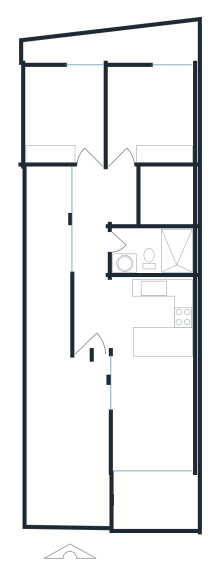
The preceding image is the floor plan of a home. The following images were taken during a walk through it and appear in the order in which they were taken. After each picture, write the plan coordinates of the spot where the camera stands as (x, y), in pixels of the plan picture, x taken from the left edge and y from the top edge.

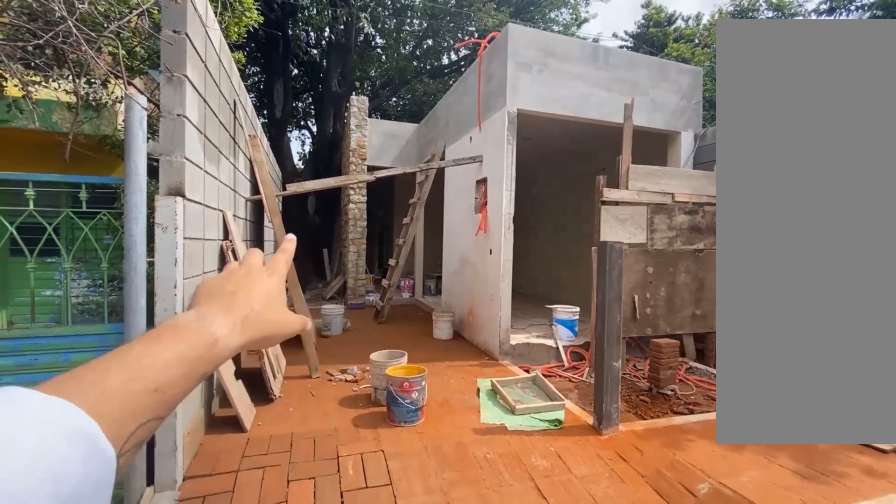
(31, 545)
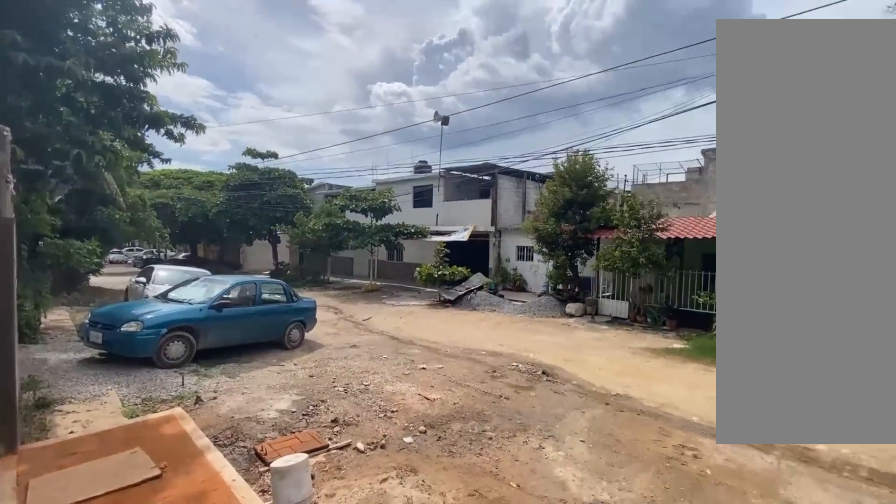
(38, 523)
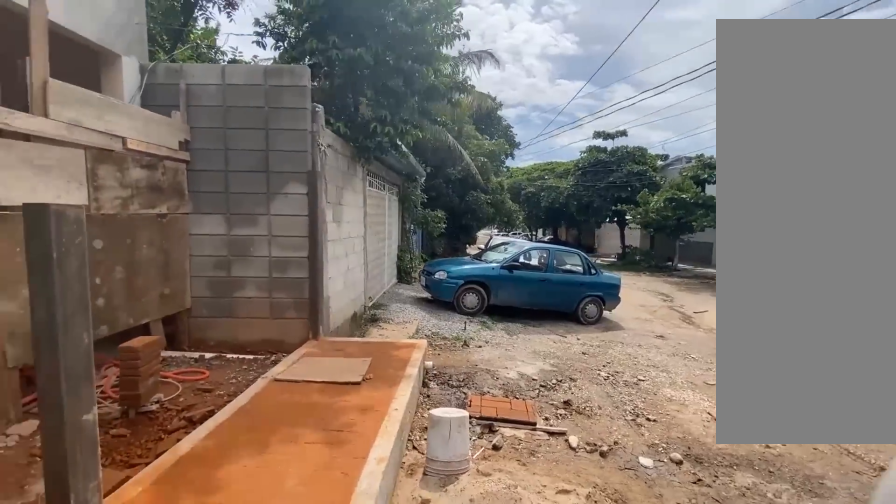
(39, 523)
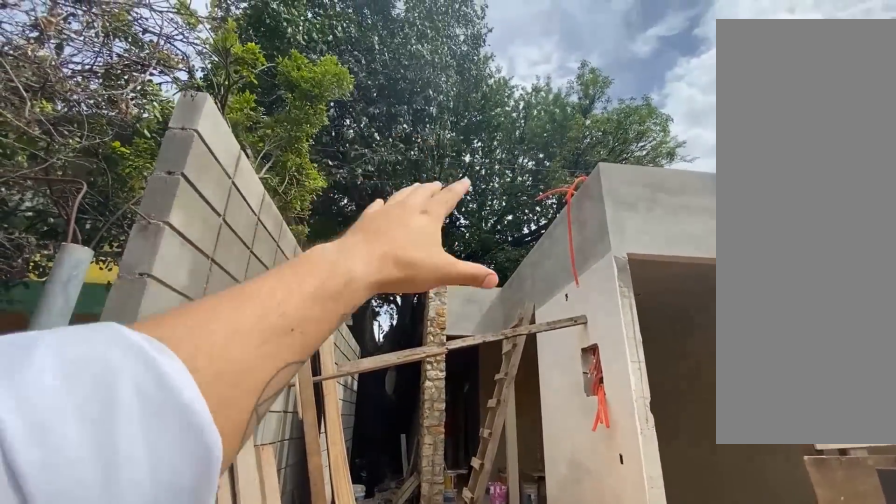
(68, 524)
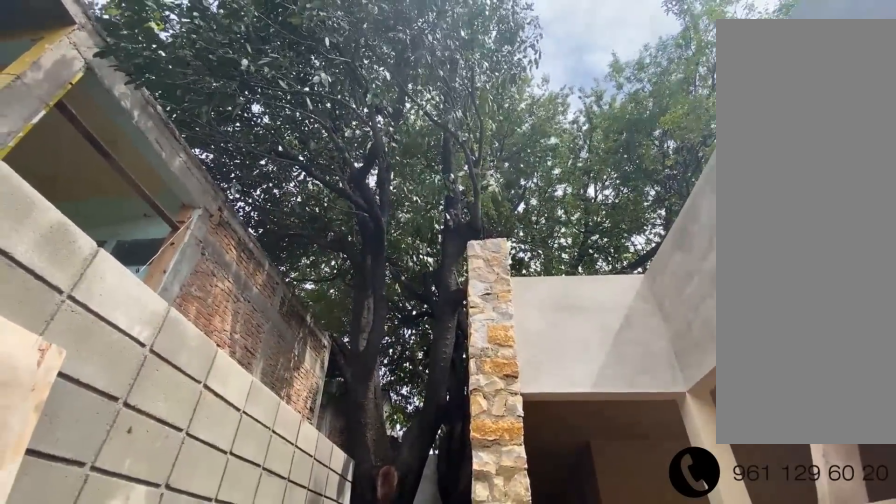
(69, 418)
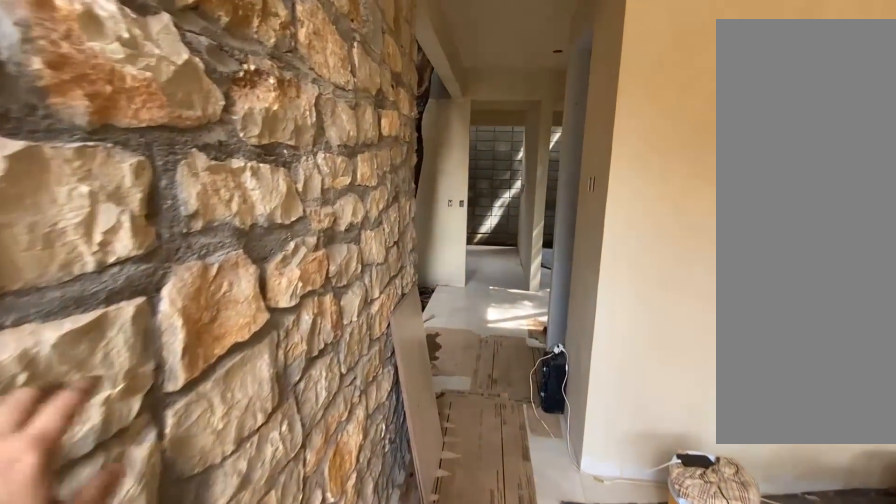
(89, 334)
